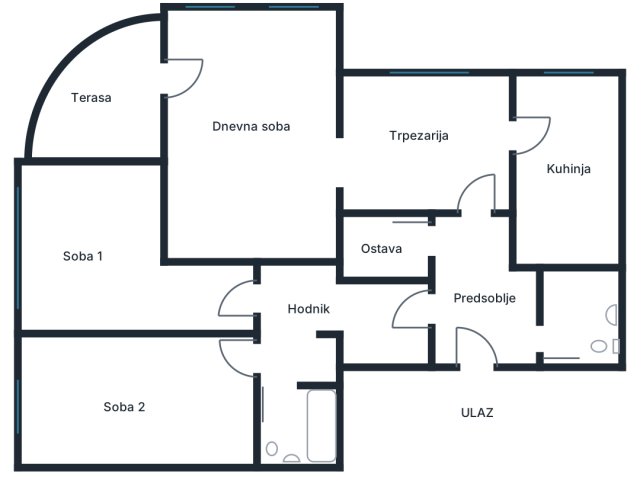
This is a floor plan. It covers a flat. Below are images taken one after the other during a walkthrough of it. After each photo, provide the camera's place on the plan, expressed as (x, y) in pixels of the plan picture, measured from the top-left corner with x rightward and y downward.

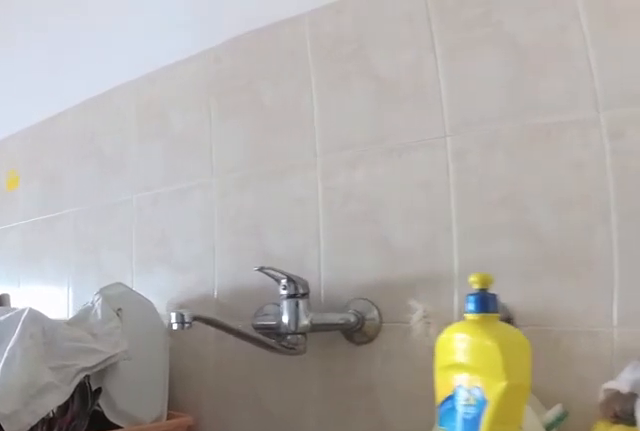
(564, 248)
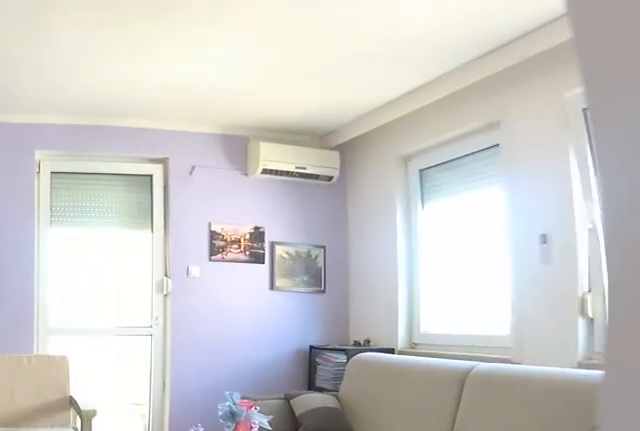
(359, 178)
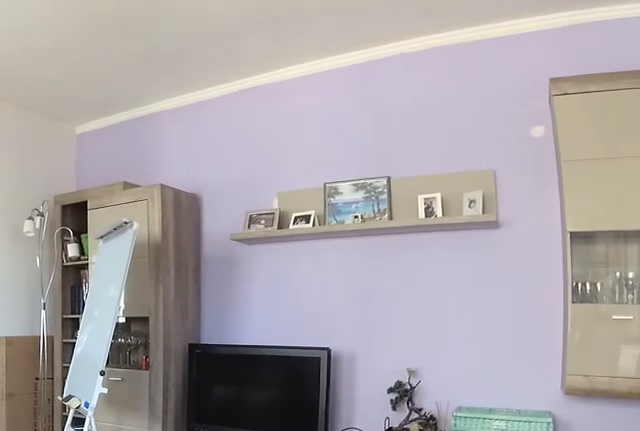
(188, 78)
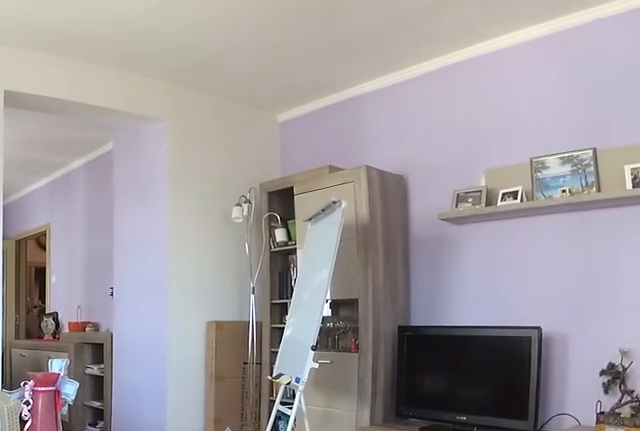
(176, 74)
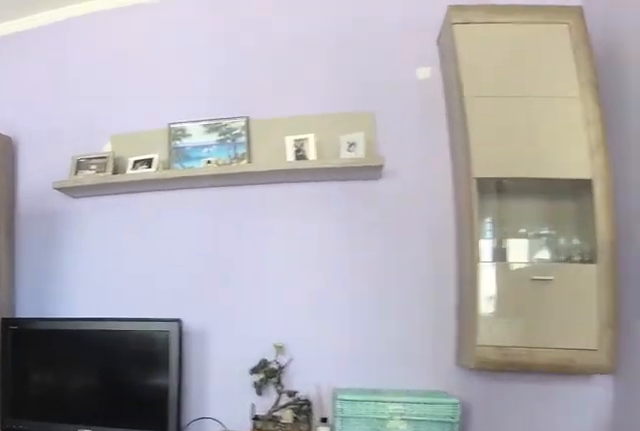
(201, 133)
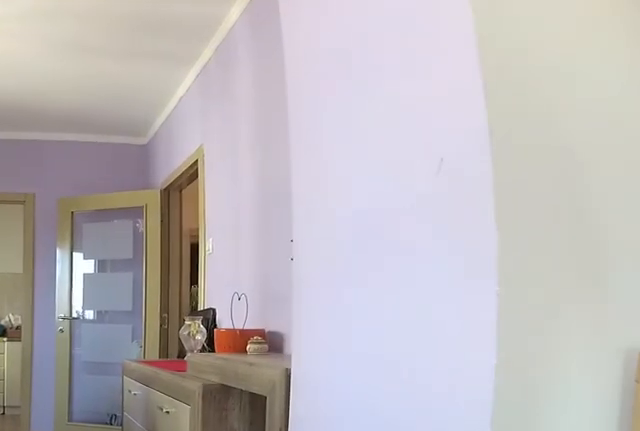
(290, 166)
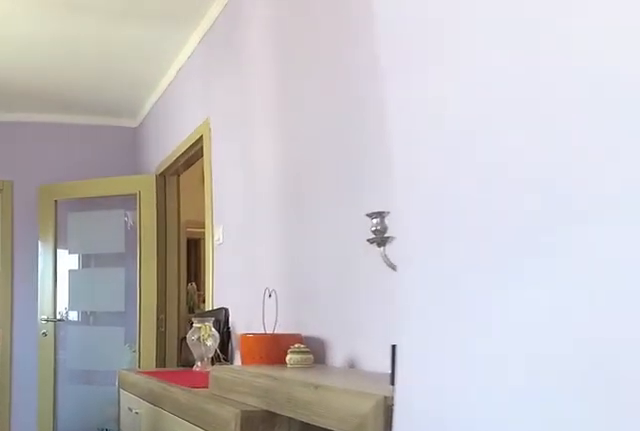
(319, 165)
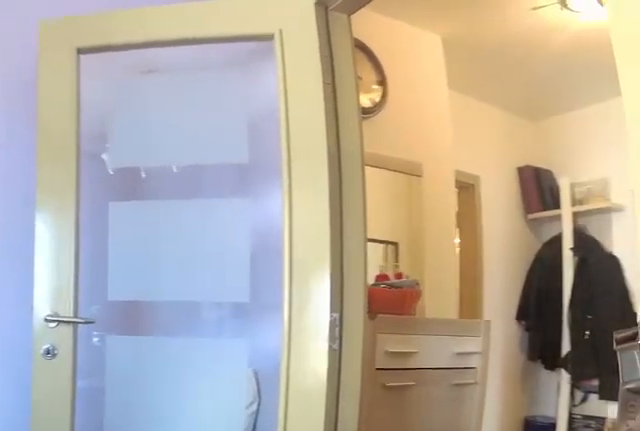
(428, 166)
